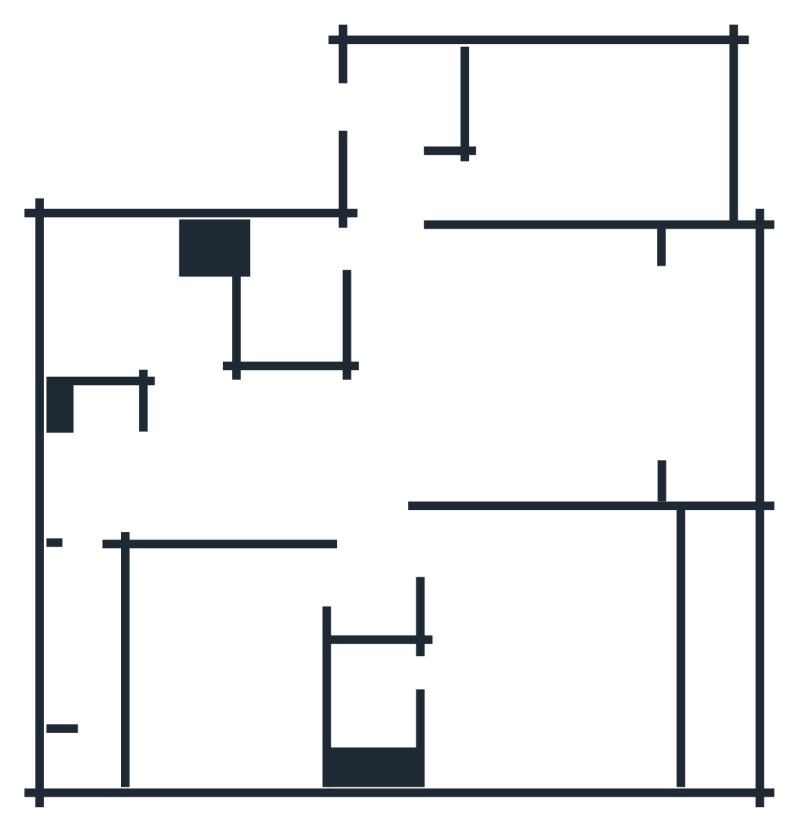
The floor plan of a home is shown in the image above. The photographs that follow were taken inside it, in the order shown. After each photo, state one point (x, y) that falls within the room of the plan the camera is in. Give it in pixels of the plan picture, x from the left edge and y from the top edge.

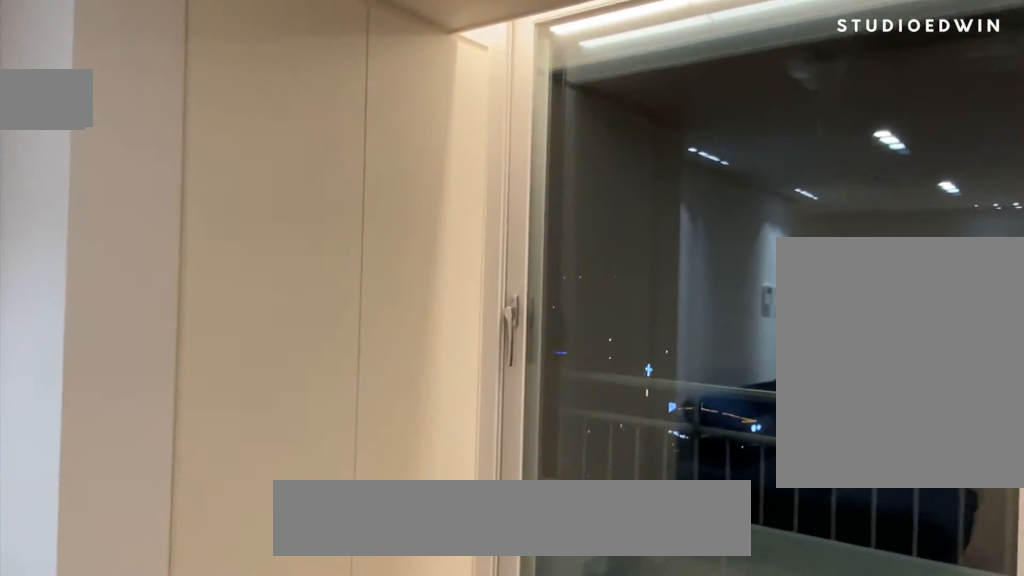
(558, 359)
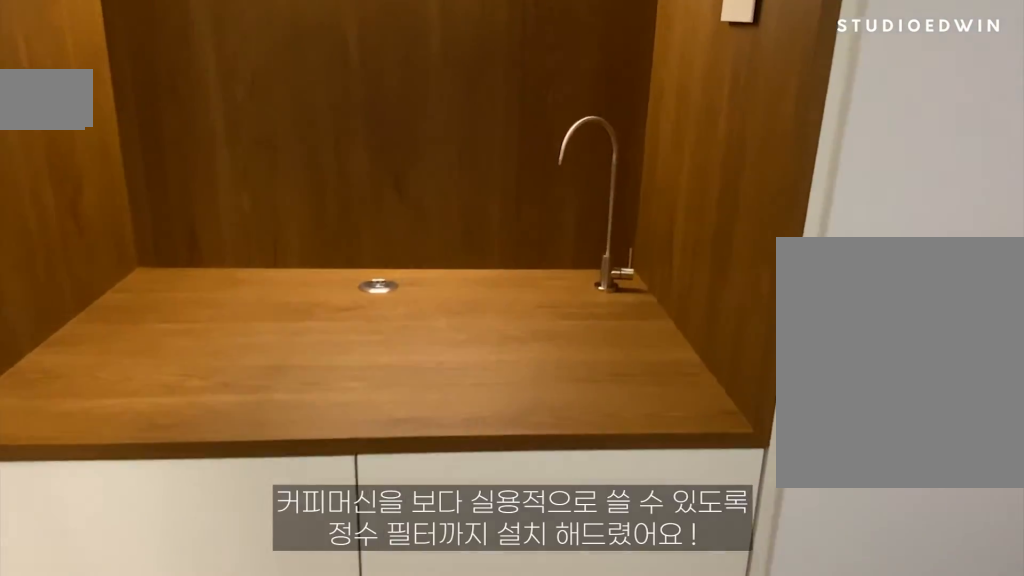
(558, 359)
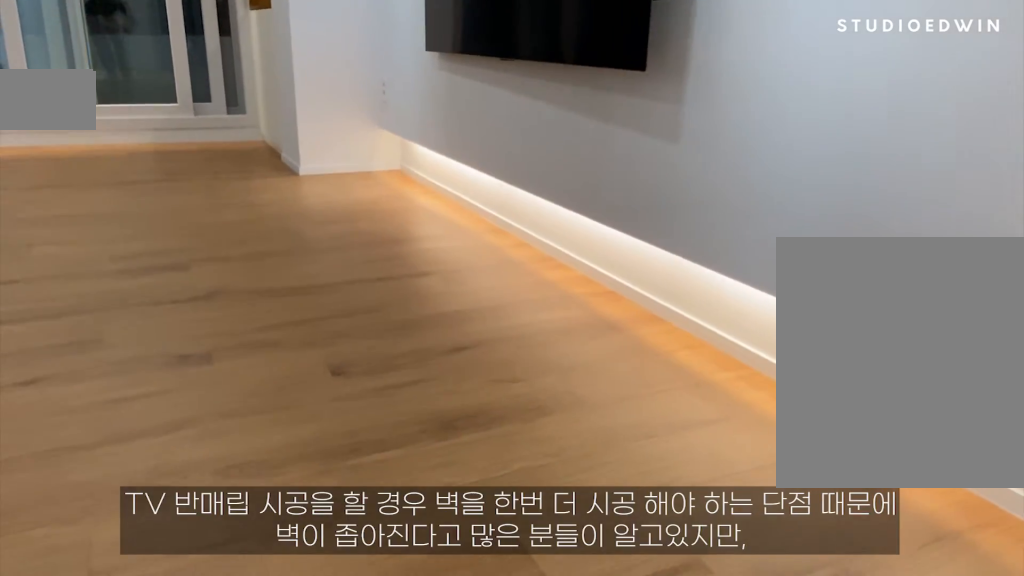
(558, 359)
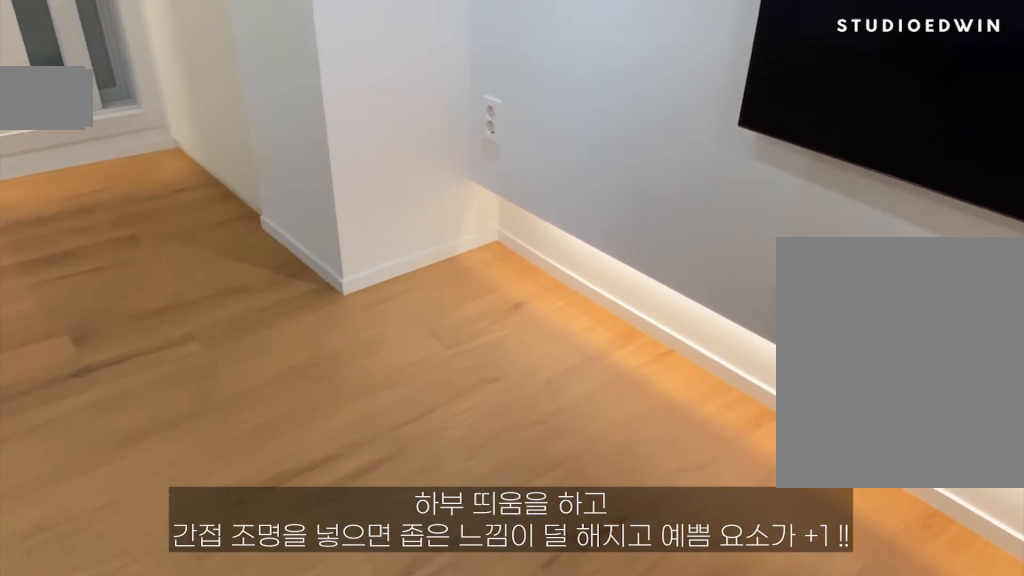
(558, 359)
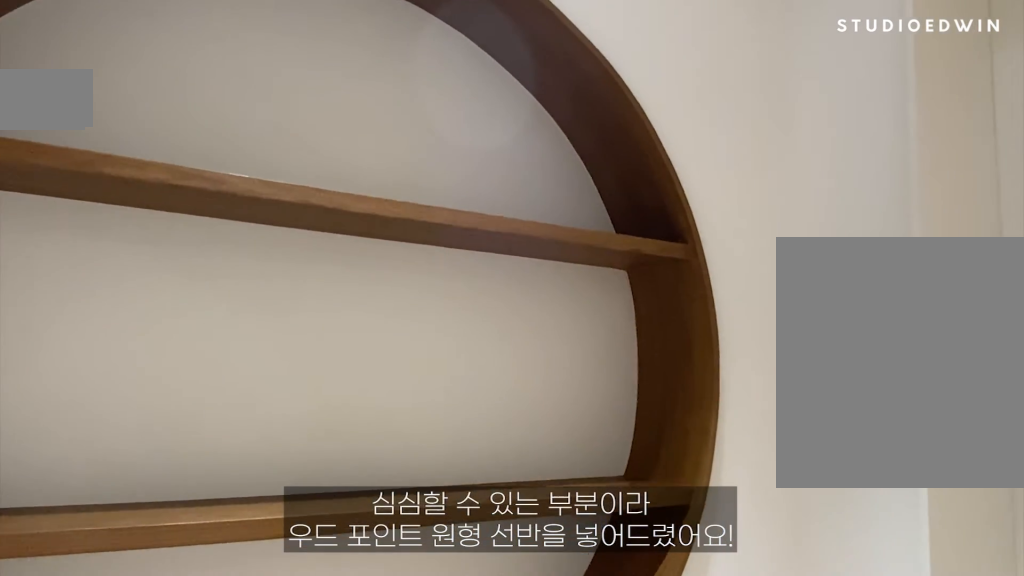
(376, 574)
